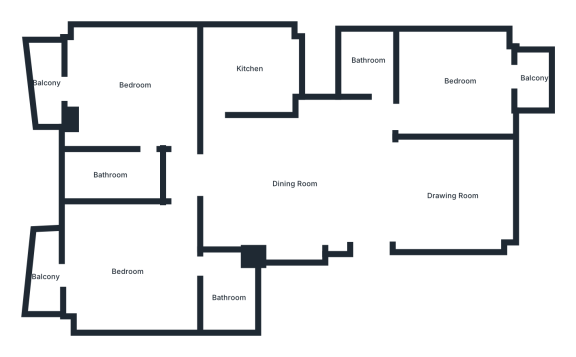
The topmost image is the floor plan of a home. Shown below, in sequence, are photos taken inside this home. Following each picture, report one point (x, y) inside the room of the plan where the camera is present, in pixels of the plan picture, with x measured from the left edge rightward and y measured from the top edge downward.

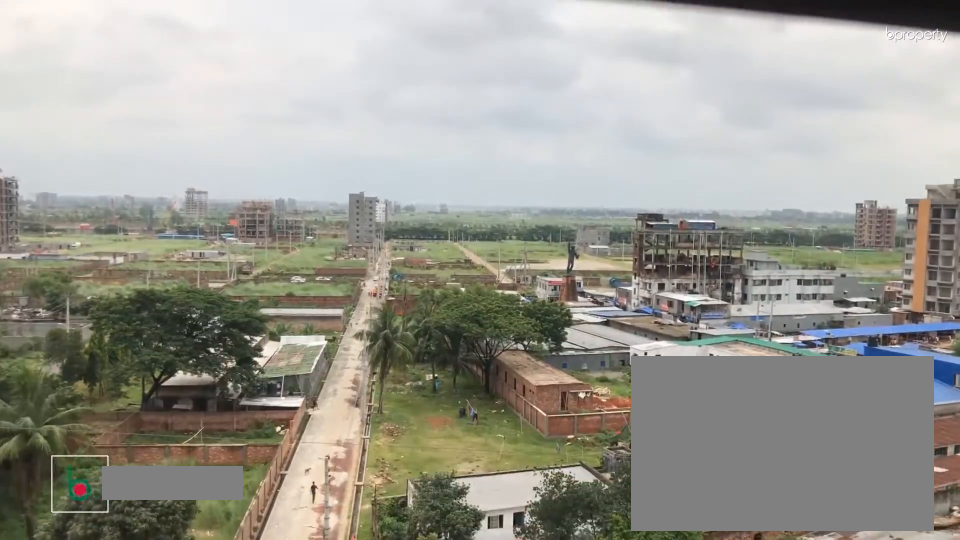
(46, 83)
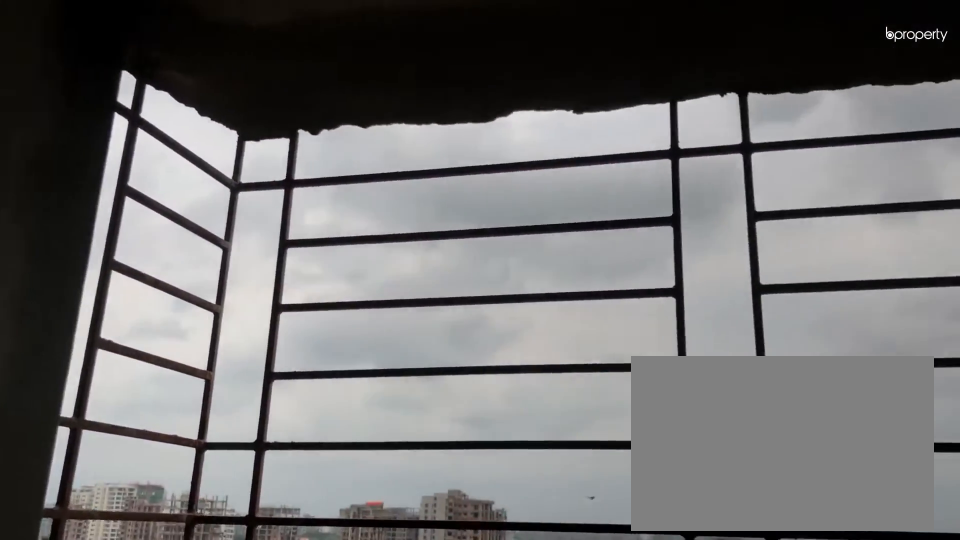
(45, 82)
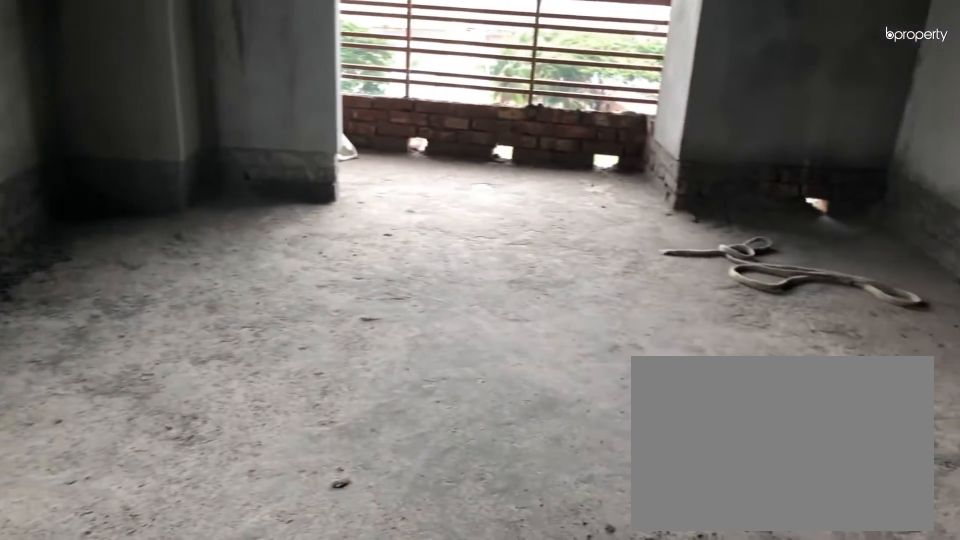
(130, 271)
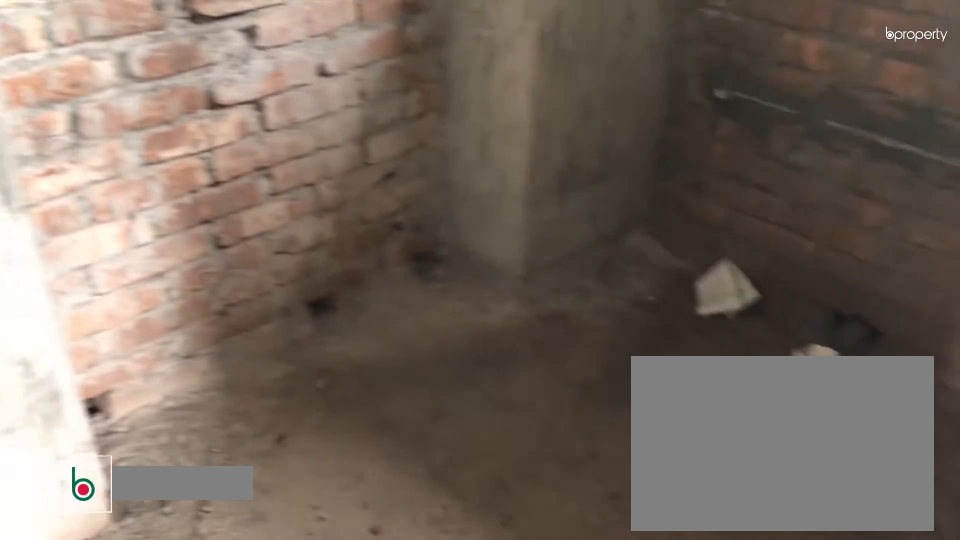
(226, 299)
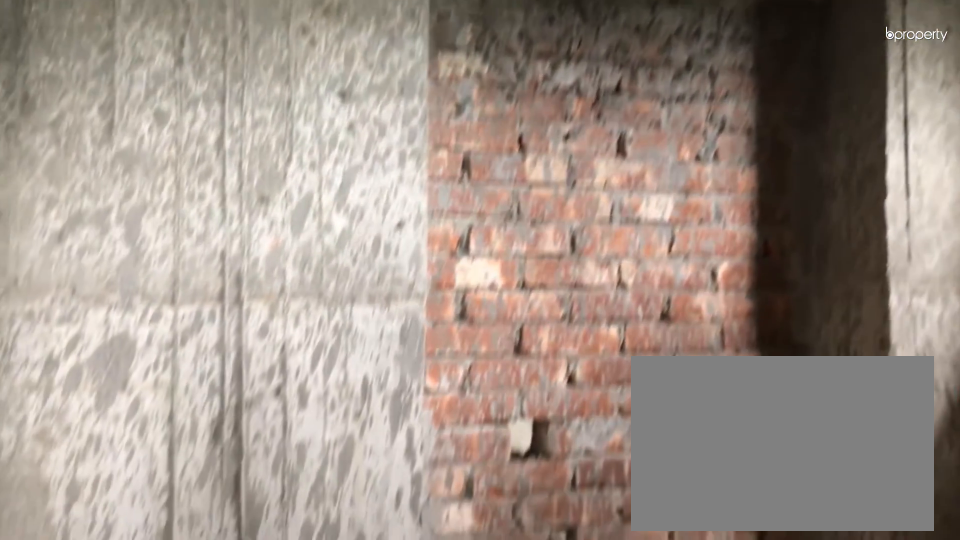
(226, 299)
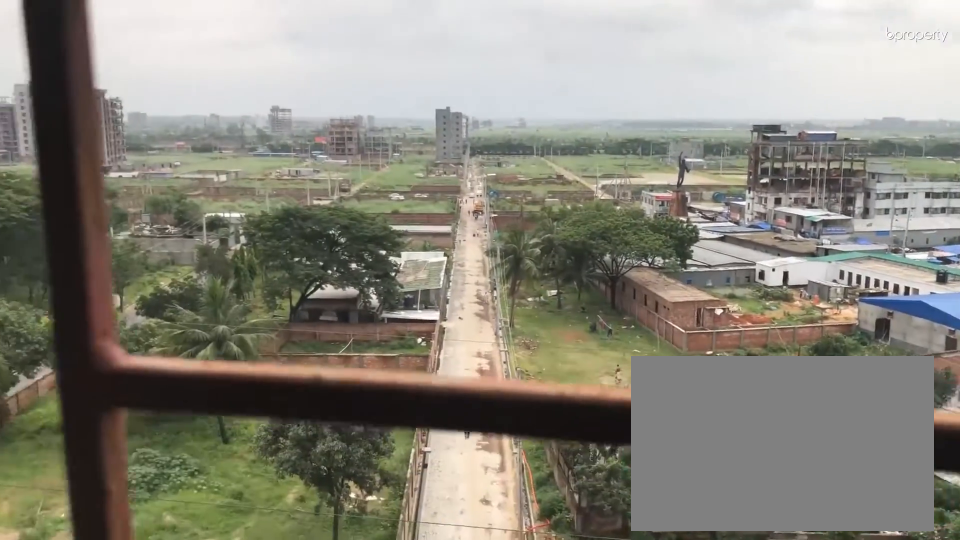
(42, 276)
